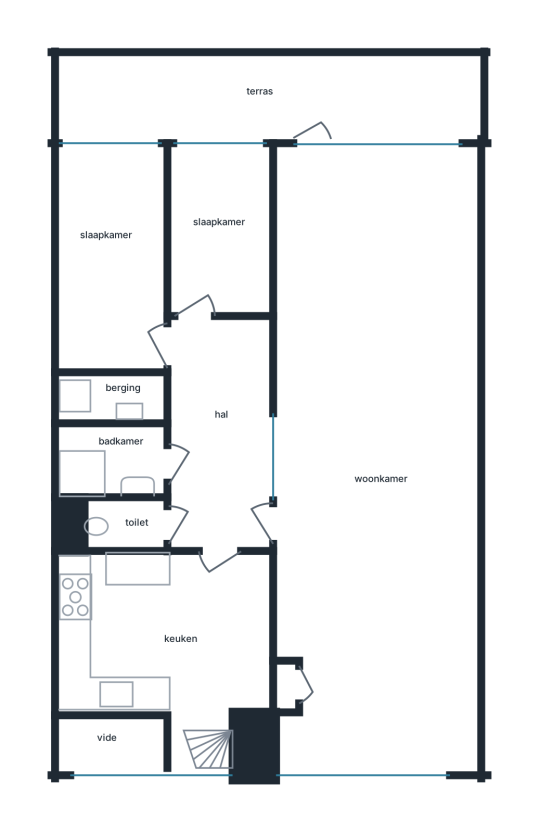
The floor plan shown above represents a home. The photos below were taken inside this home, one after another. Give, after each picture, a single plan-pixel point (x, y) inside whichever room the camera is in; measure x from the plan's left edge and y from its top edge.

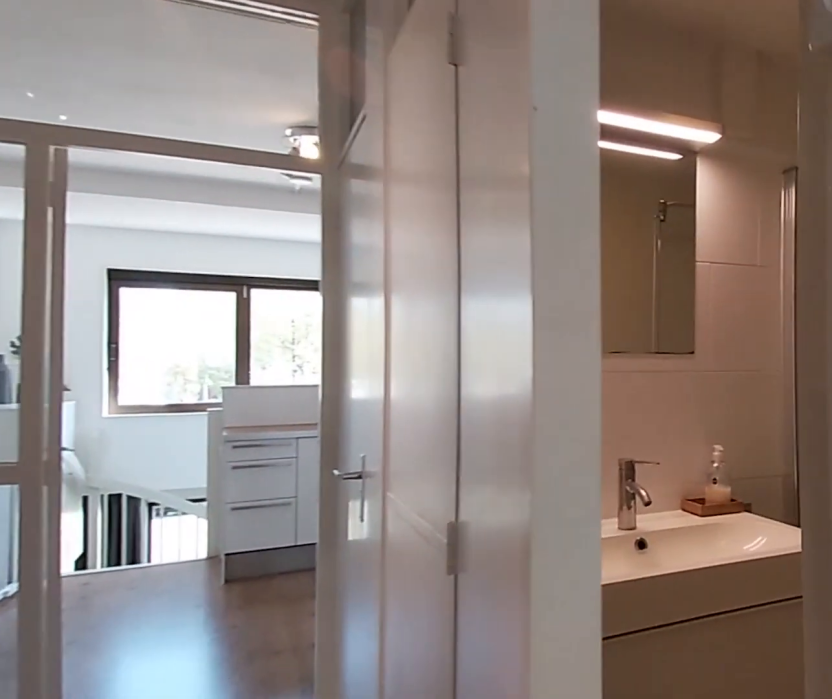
(220, 433)
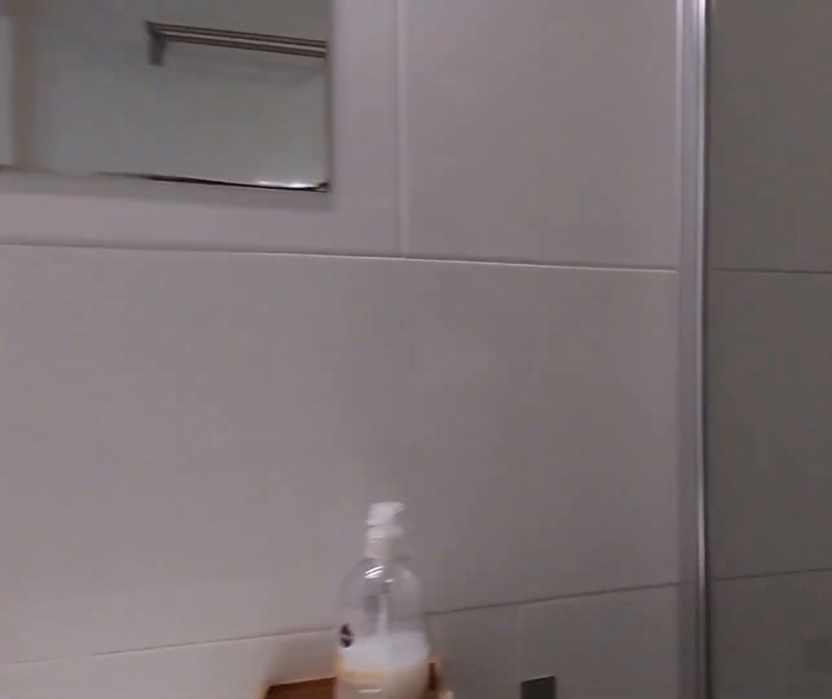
(115, 461)
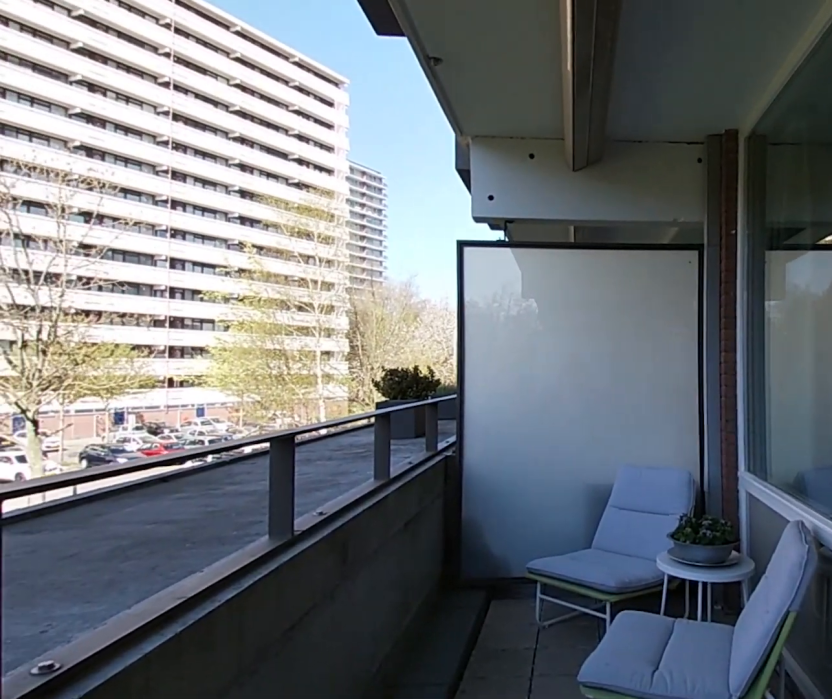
(270, 96)
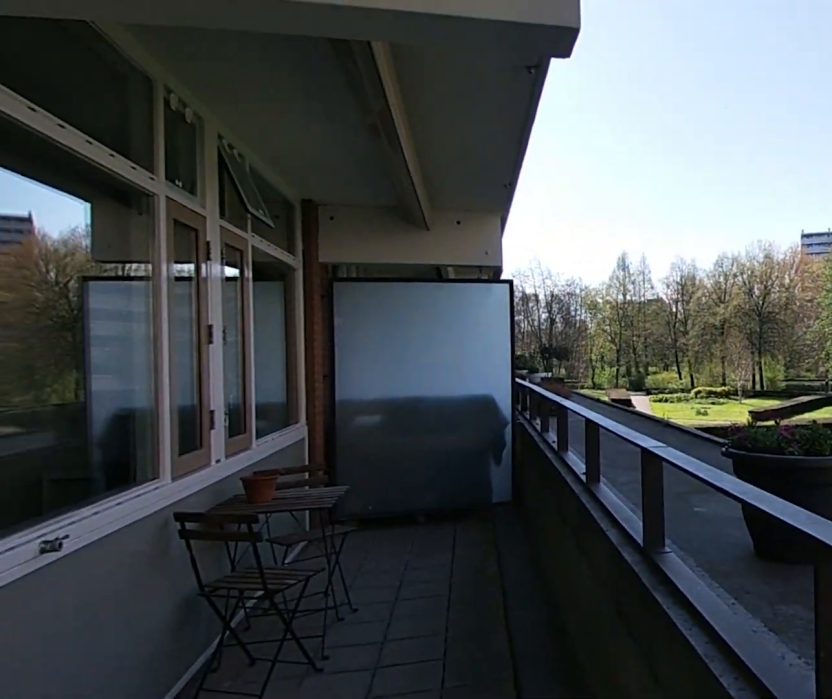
(270, 96)
